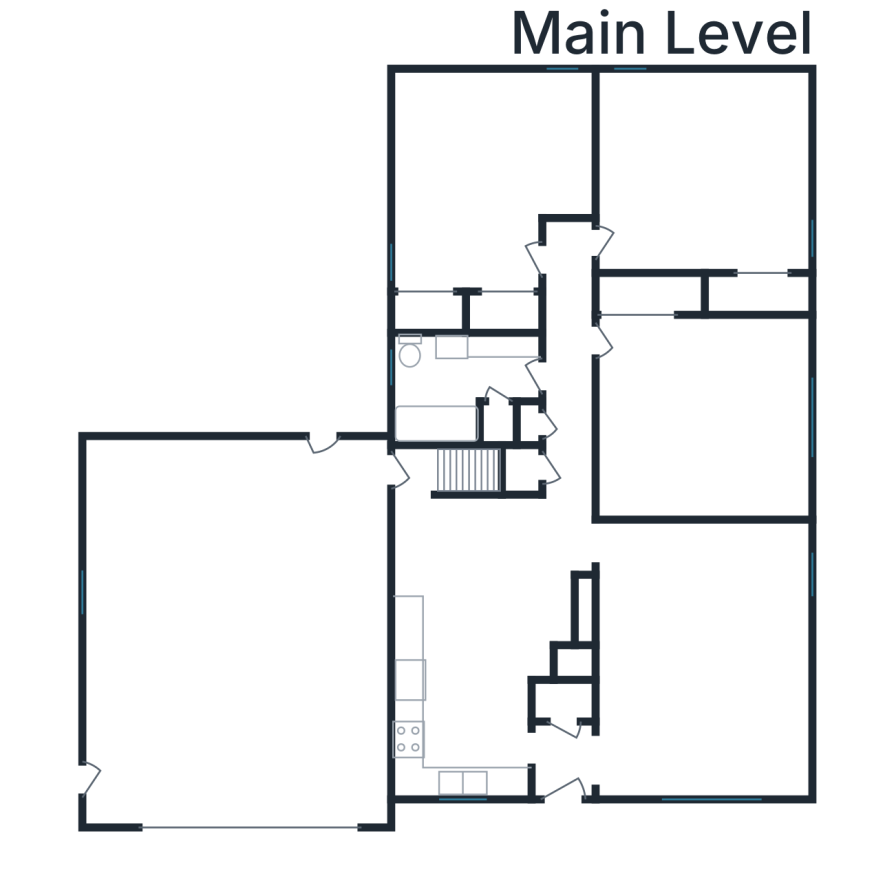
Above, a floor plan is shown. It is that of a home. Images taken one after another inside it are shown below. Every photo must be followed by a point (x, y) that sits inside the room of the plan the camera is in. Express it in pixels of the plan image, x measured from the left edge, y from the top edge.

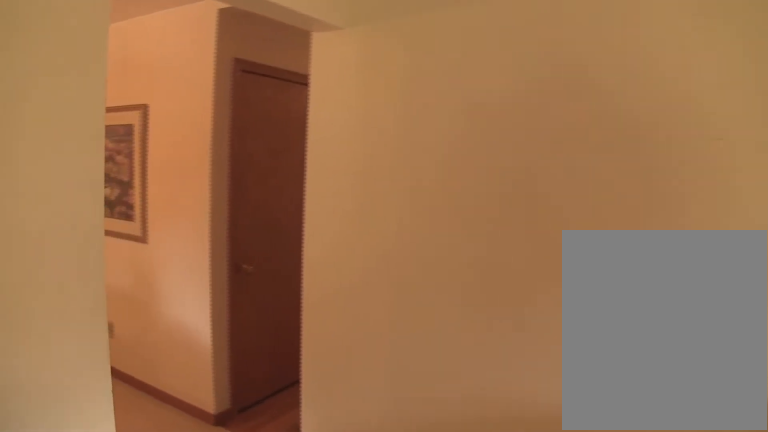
(699, 659)
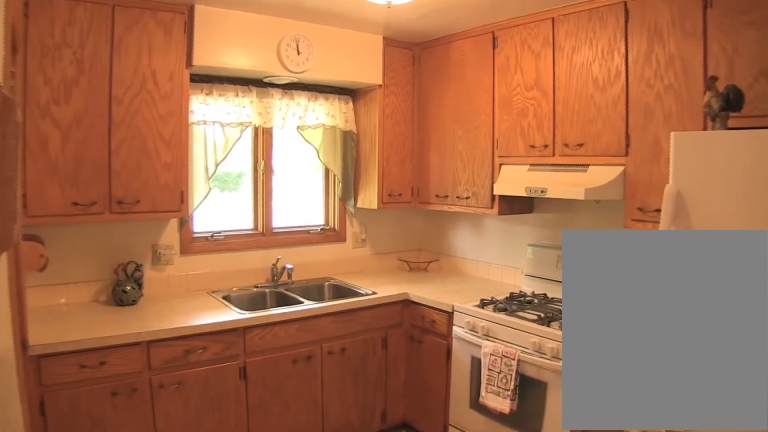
(478, 634)
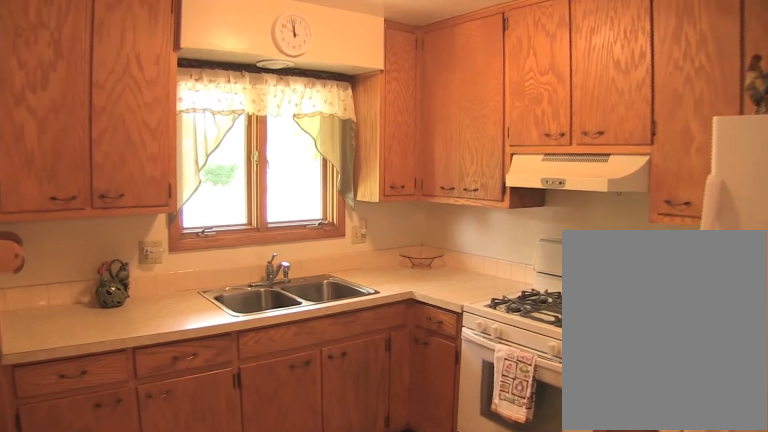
(478, 634)
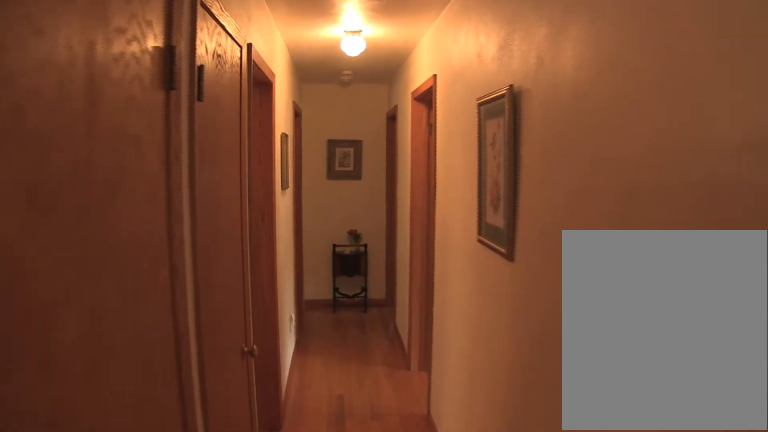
(569, 357)
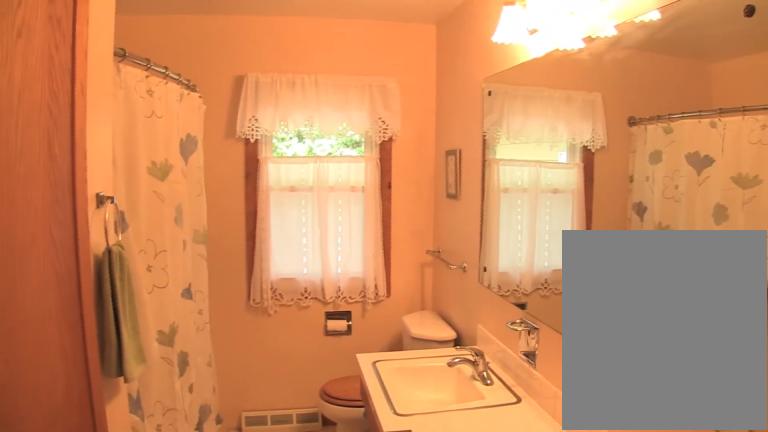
(459, 383)
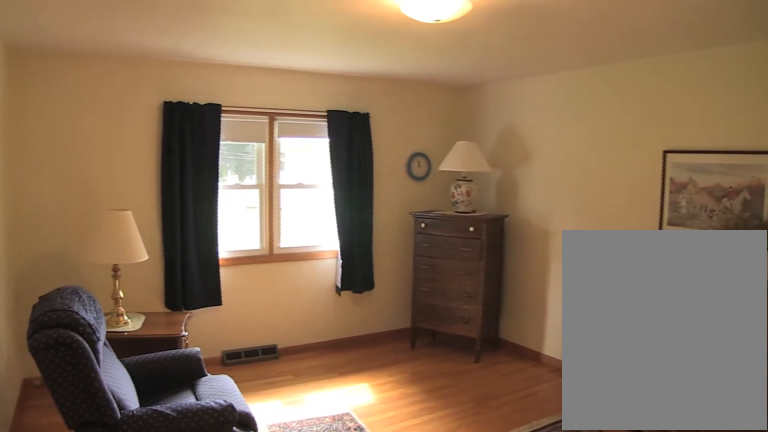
(699, 419)
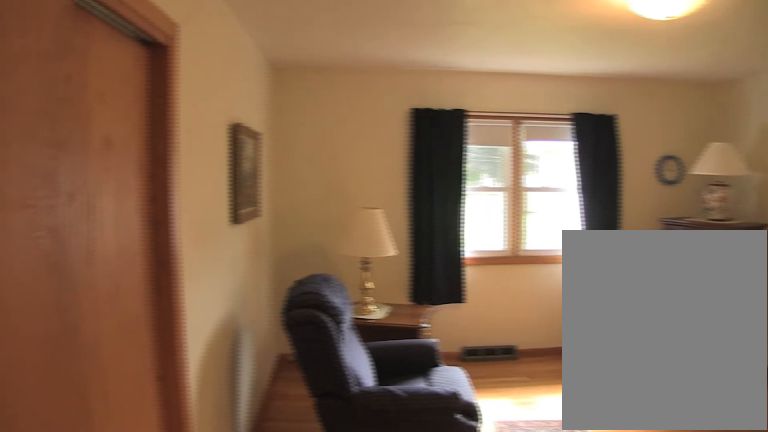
(699, 419)
